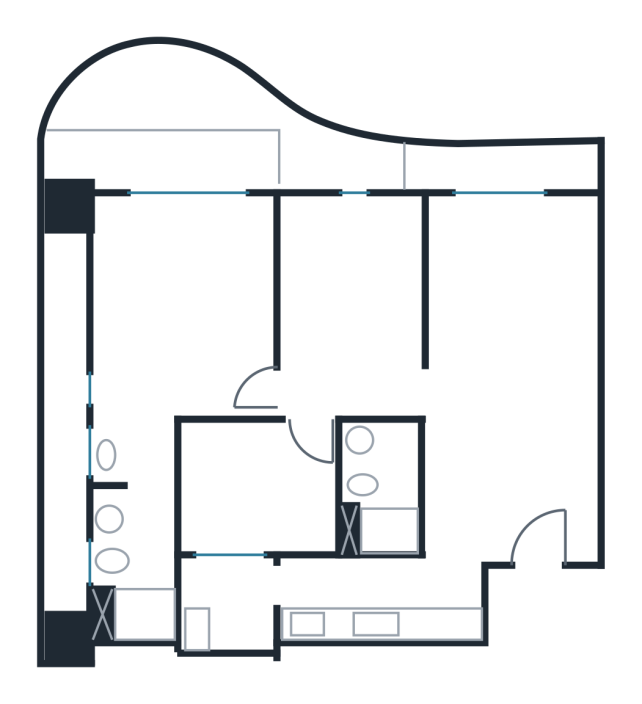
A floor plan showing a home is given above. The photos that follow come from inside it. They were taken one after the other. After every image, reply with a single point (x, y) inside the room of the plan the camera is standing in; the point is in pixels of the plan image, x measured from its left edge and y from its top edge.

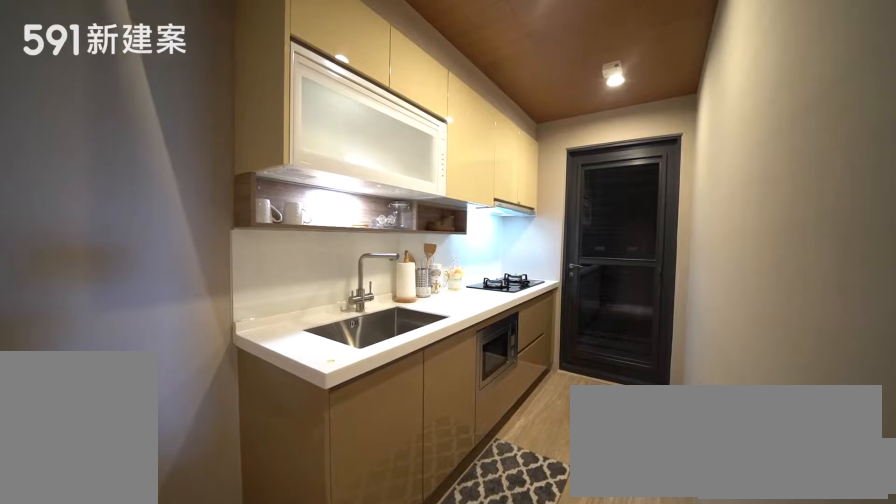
(367, 598)
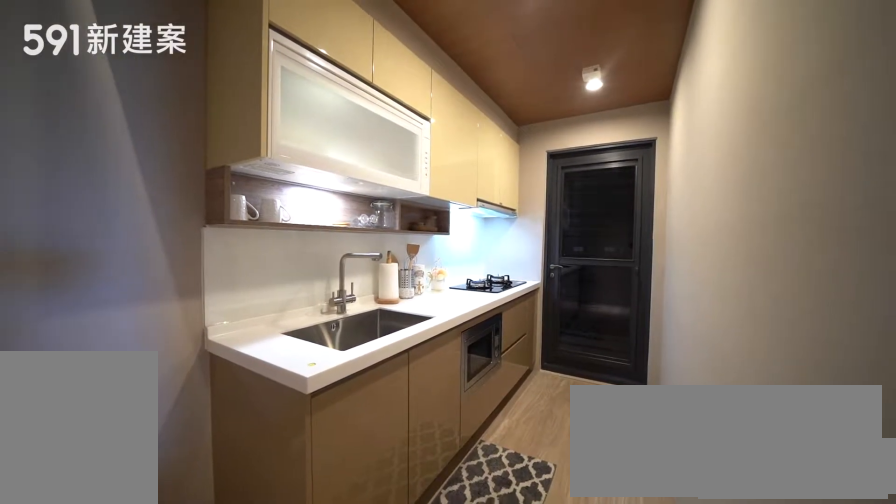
(367, 598)
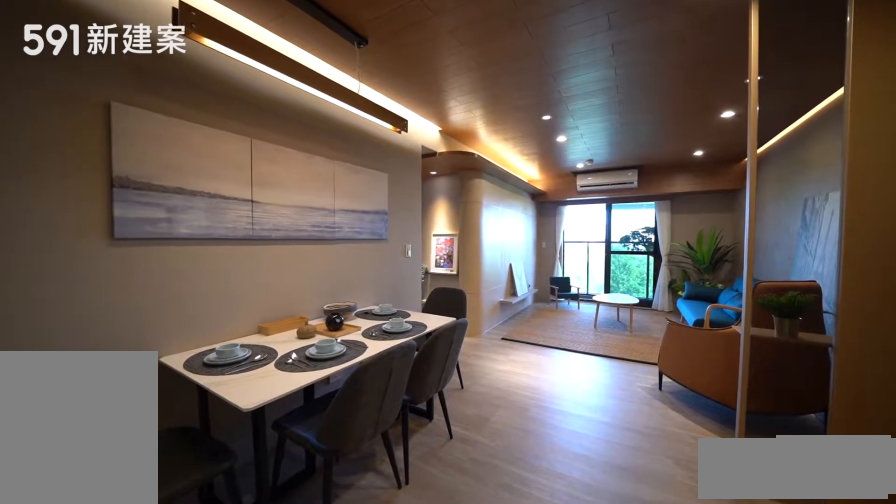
(514, 482)
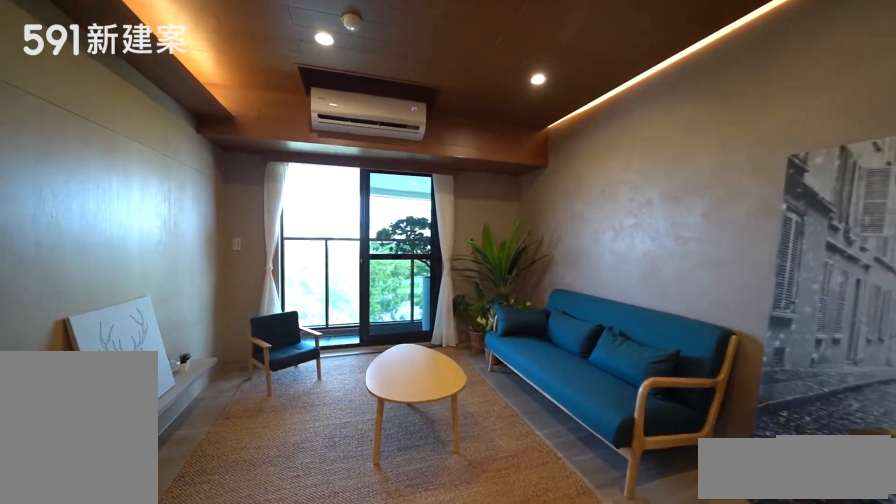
(509, 294)
